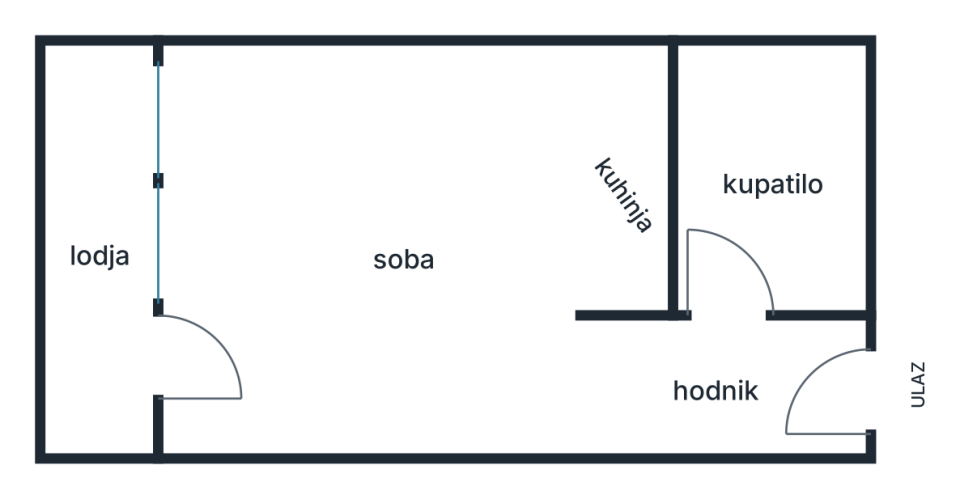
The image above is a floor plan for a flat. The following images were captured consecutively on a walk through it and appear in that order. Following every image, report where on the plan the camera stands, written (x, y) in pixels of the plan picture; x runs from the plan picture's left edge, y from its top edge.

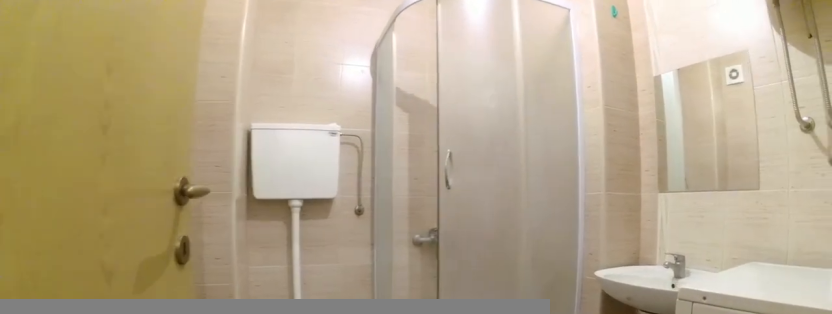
(725, 343)
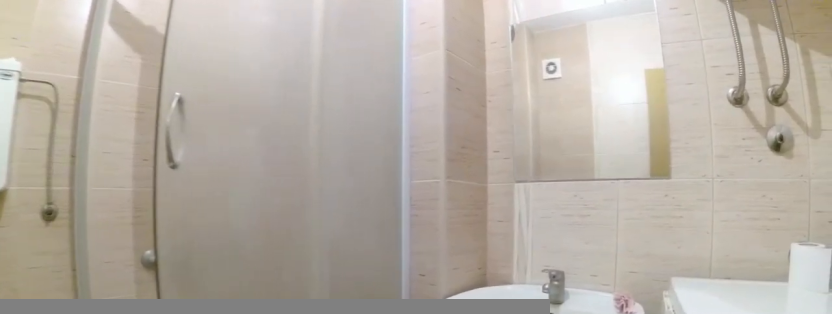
(762, 266)
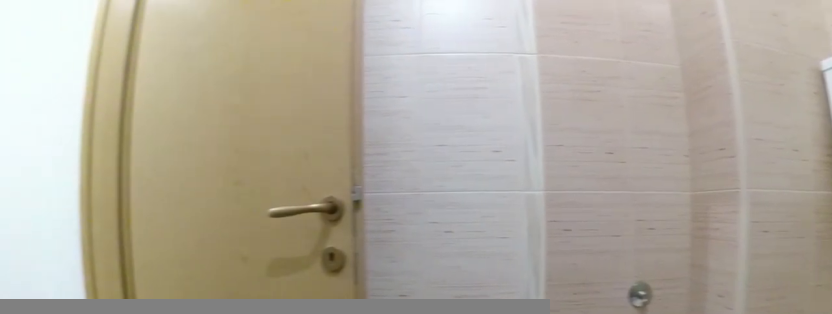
(819, 165)
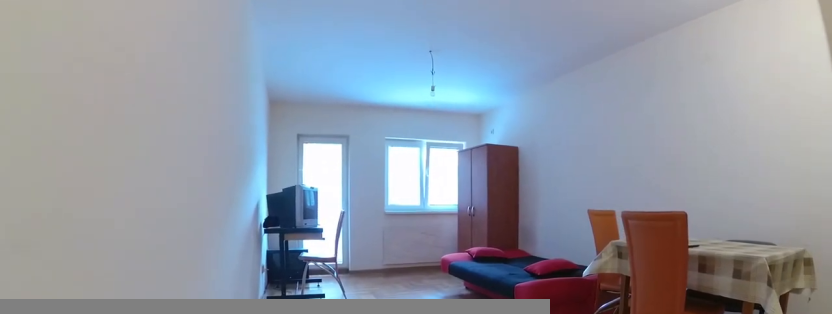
(616, 372)
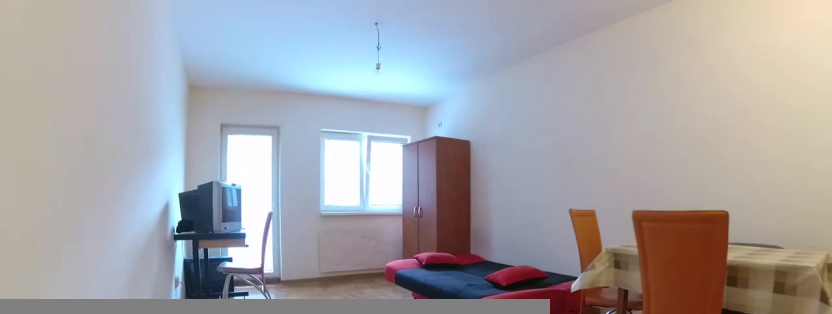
(576, 371)
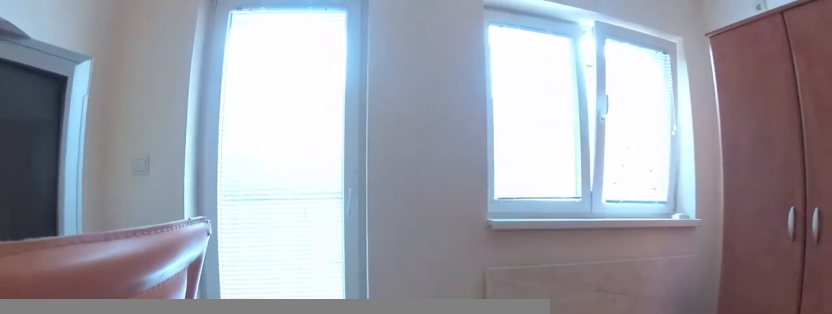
(304, 376)
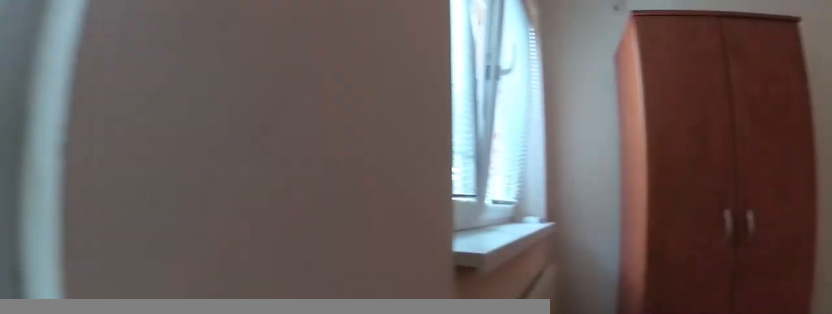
(202, 343)
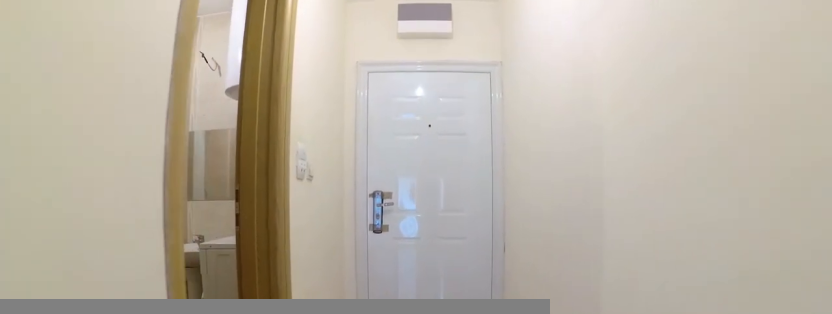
(611, 375)
